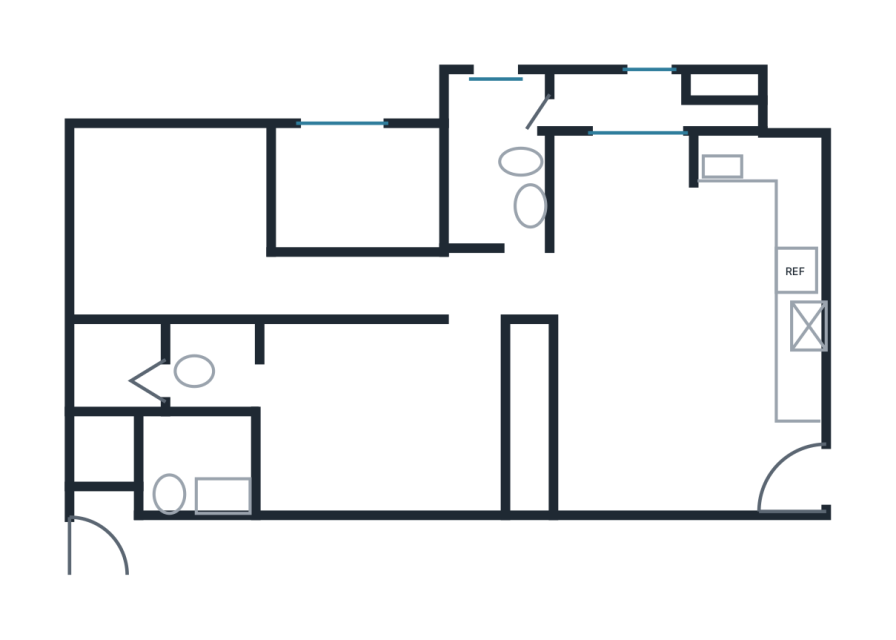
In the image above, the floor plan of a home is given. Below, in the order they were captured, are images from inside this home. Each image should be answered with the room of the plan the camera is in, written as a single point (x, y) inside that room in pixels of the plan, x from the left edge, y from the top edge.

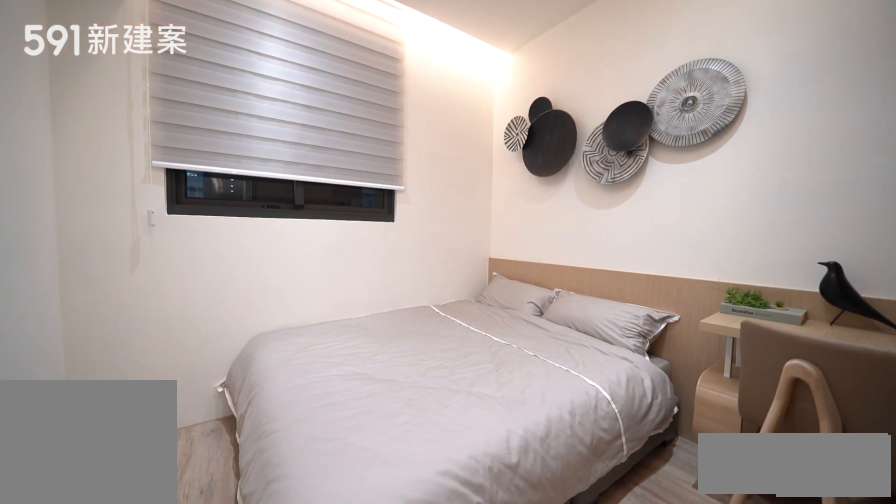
(168, 216)
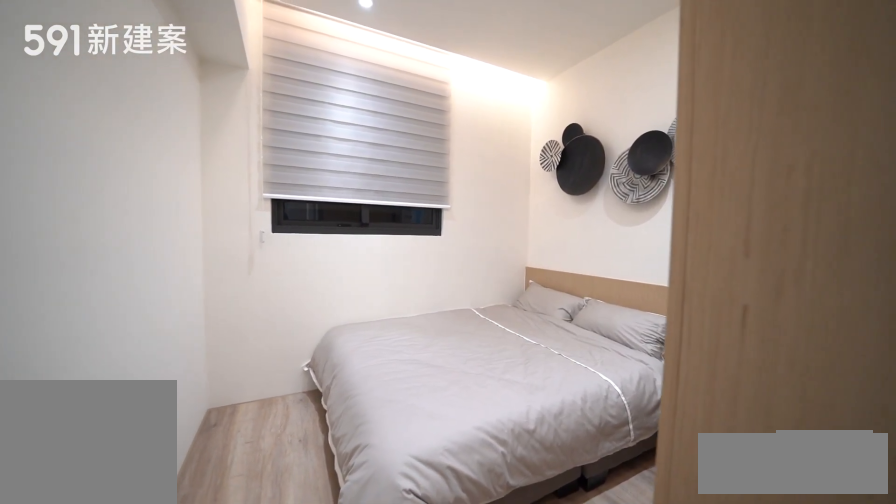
(168, 216)
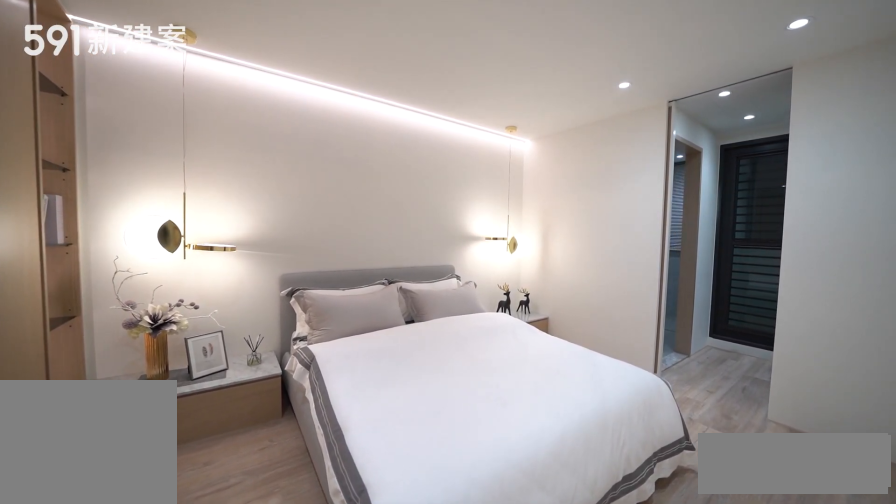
(375, 413)
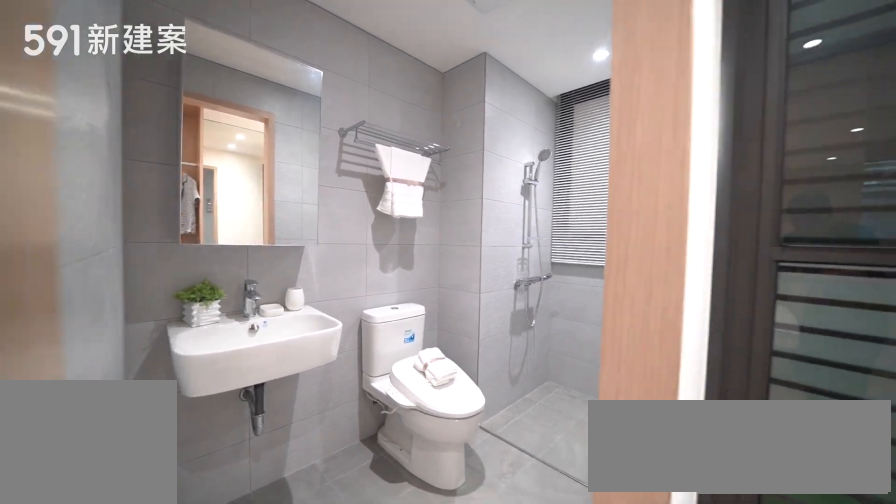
(165, 461)
